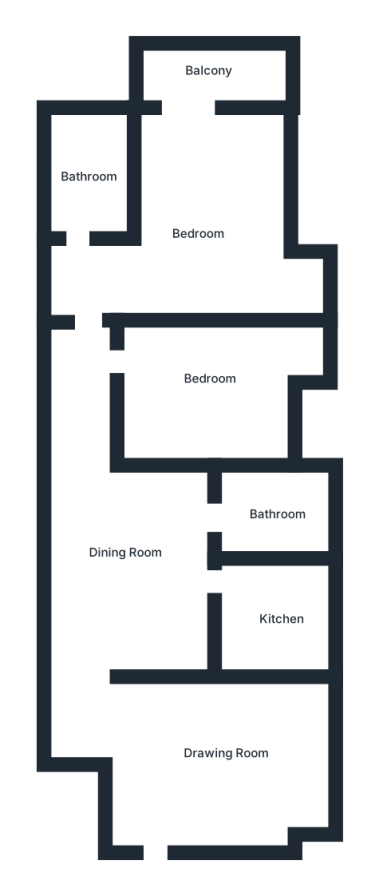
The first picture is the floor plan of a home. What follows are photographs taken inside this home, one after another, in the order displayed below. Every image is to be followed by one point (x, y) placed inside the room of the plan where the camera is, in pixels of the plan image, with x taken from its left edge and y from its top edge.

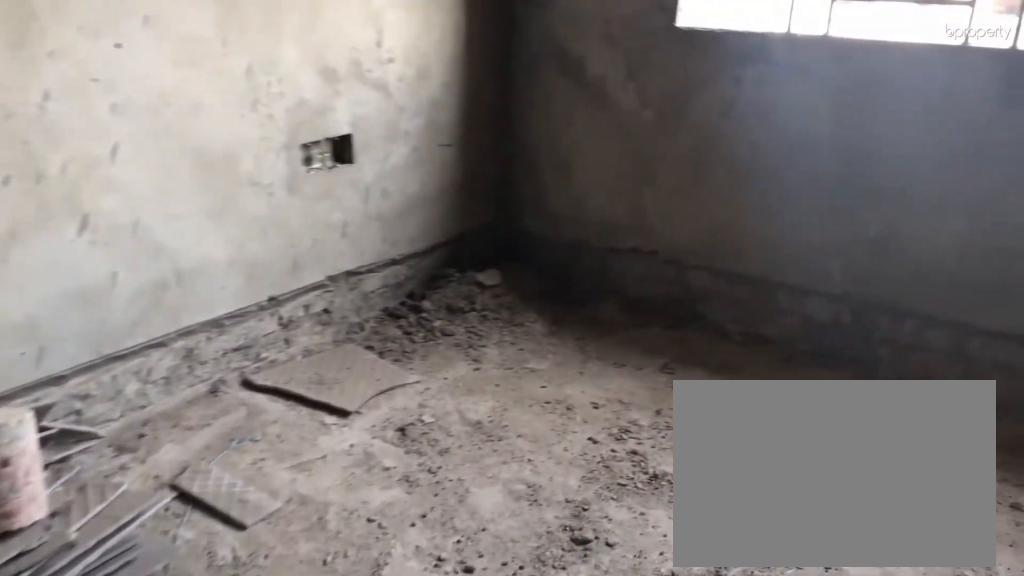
(203, 757)
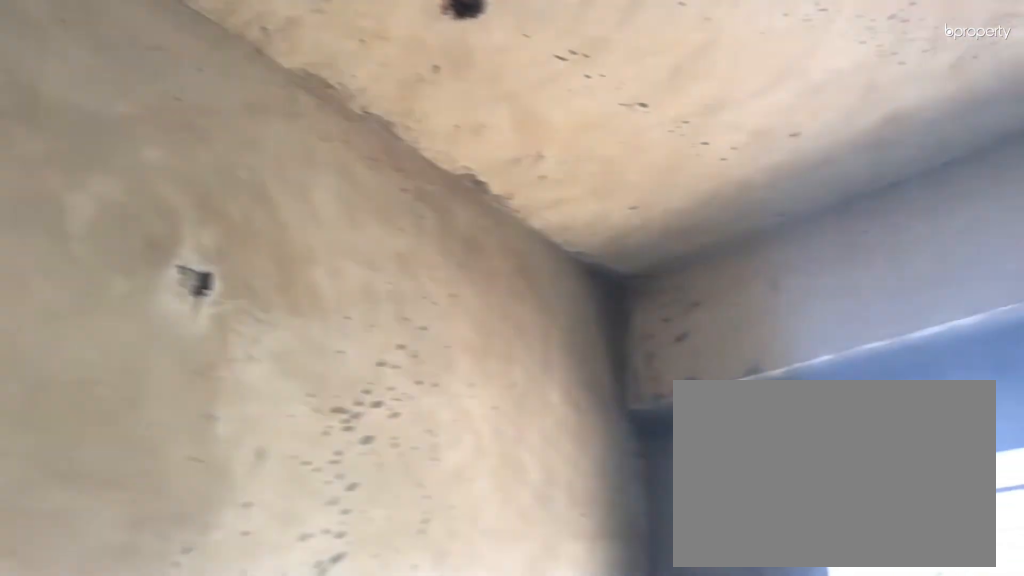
(203, 757)
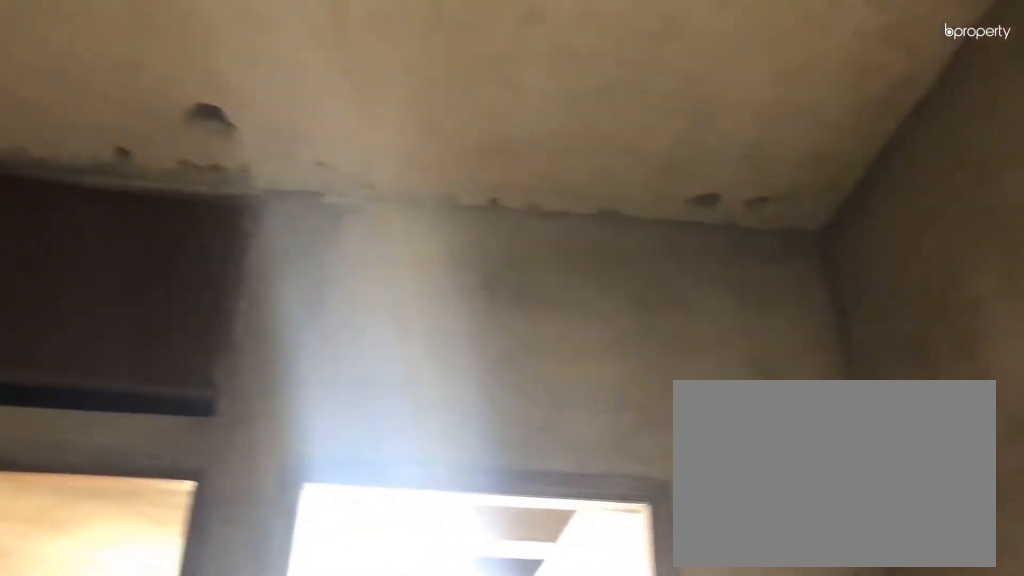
(157, 584)
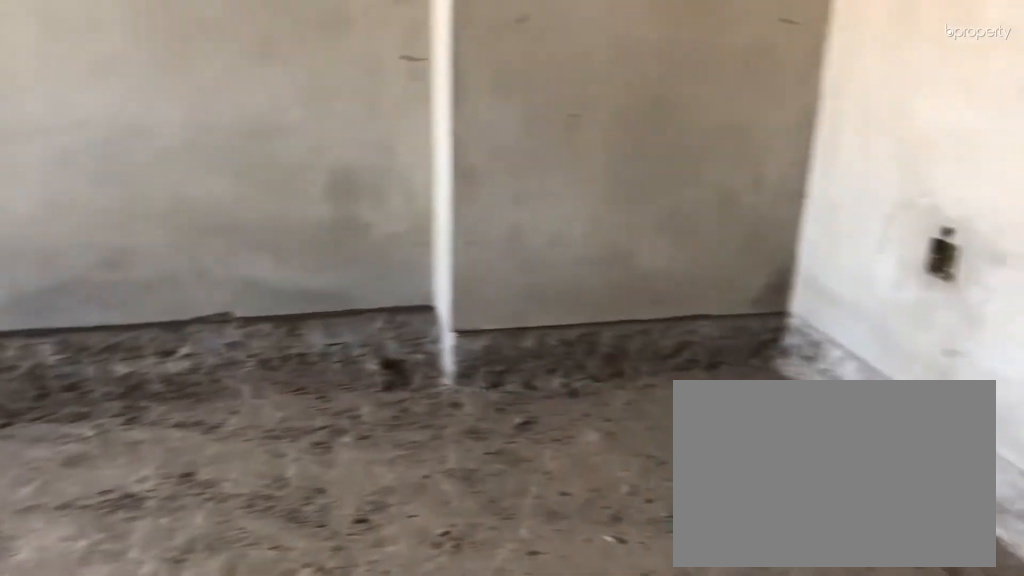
(193, 375)
